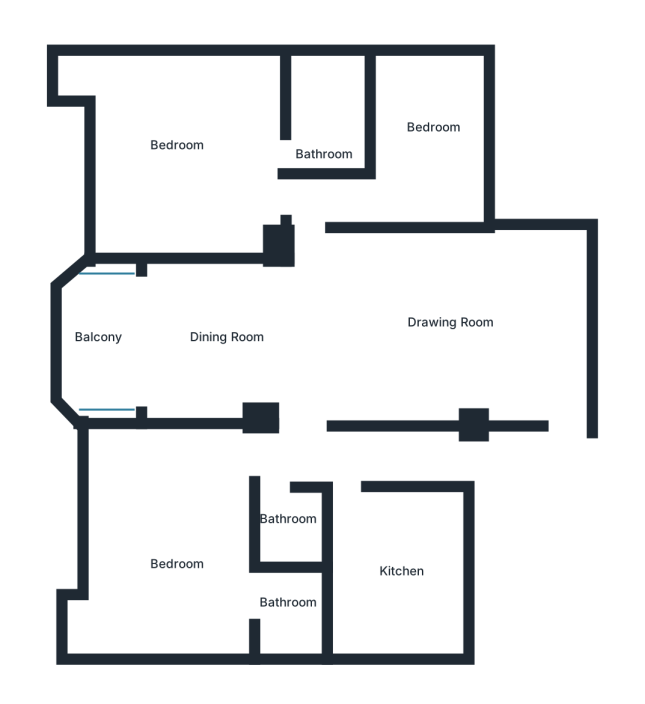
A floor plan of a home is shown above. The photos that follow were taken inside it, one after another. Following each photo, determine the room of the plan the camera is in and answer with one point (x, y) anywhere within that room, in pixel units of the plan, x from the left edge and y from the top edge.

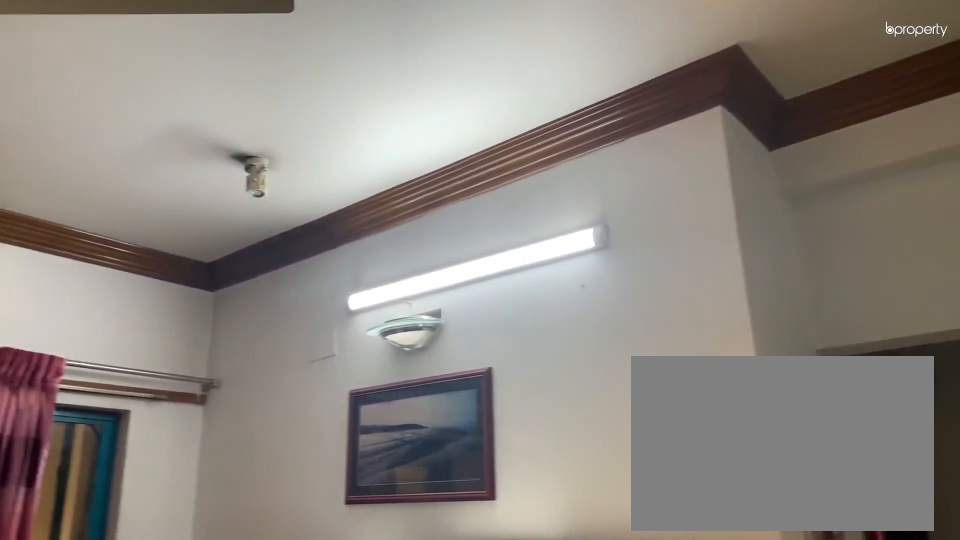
(187, 341)
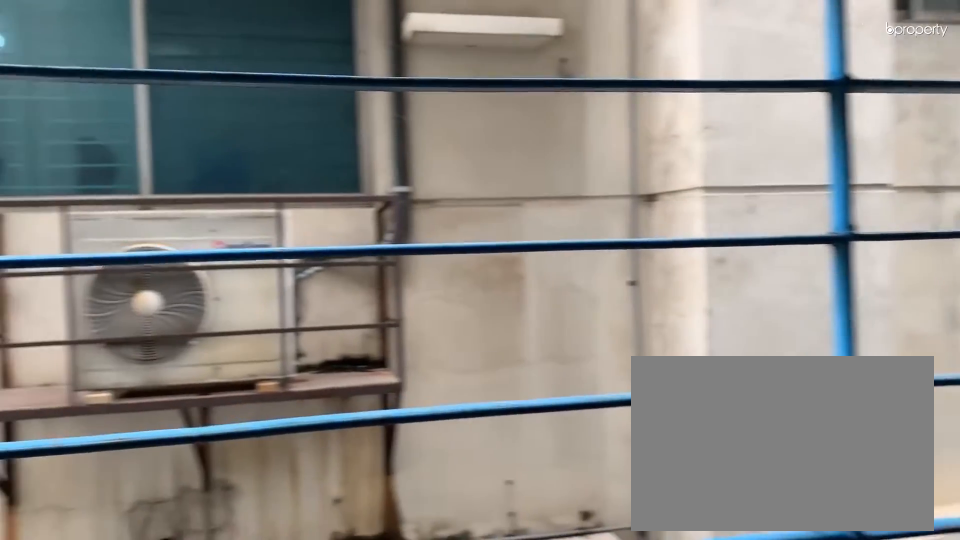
(98, 336)
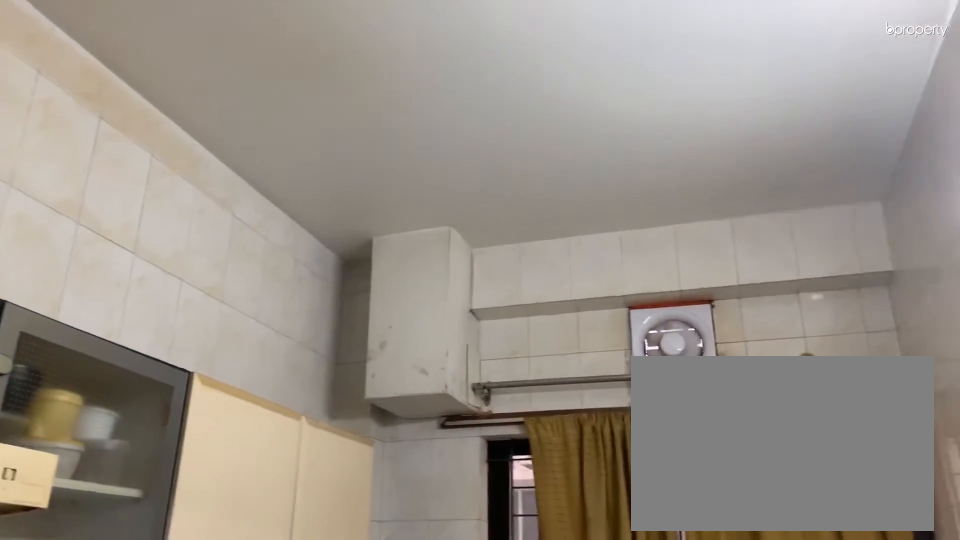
(396, 569)
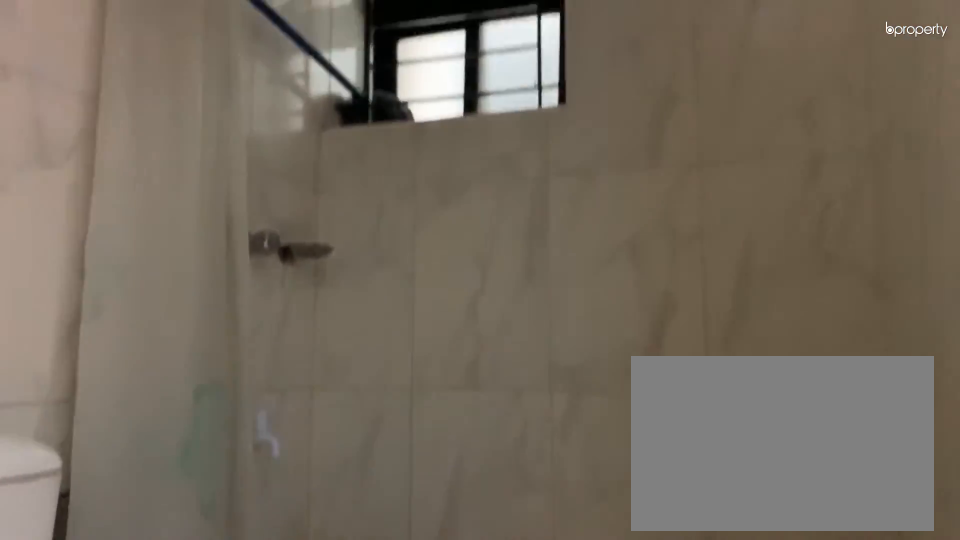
(292, 609)
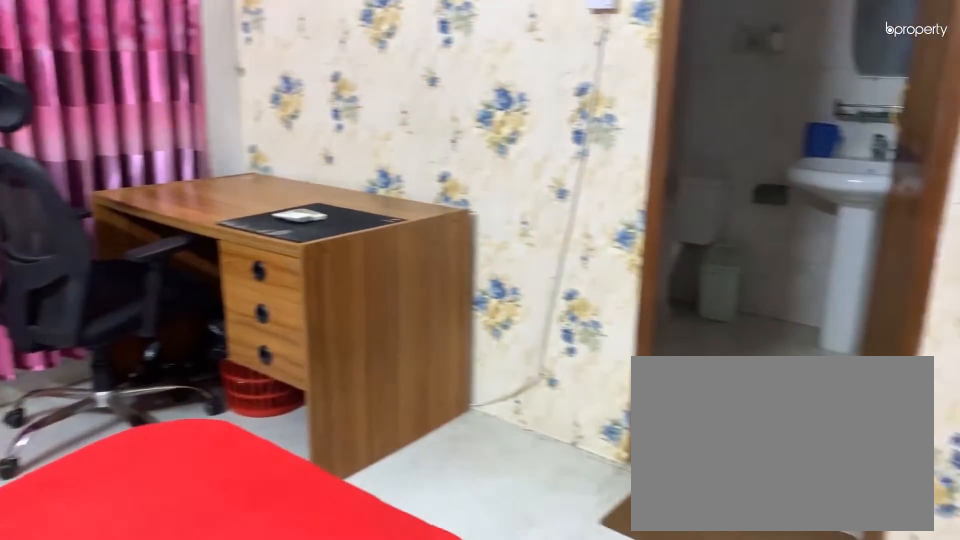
(211, 147)
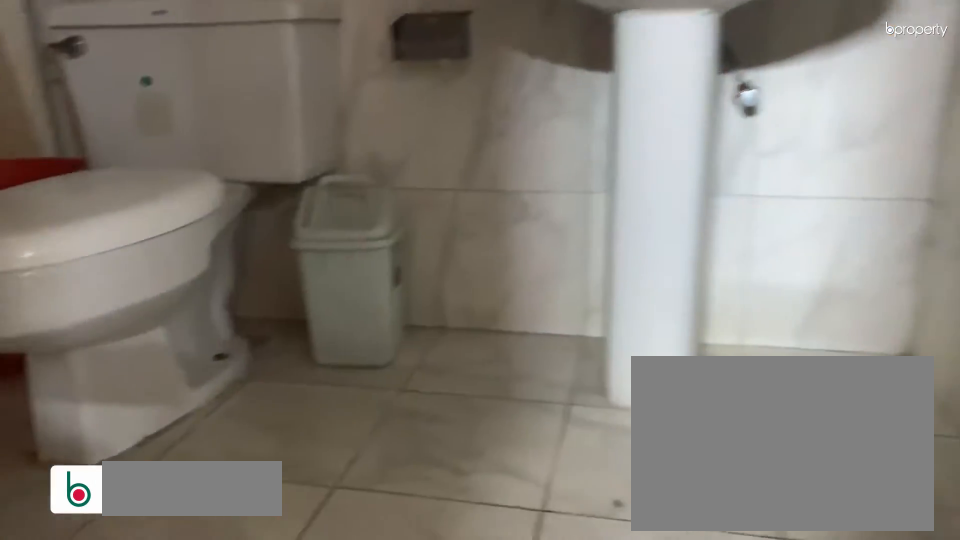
(330, 117)
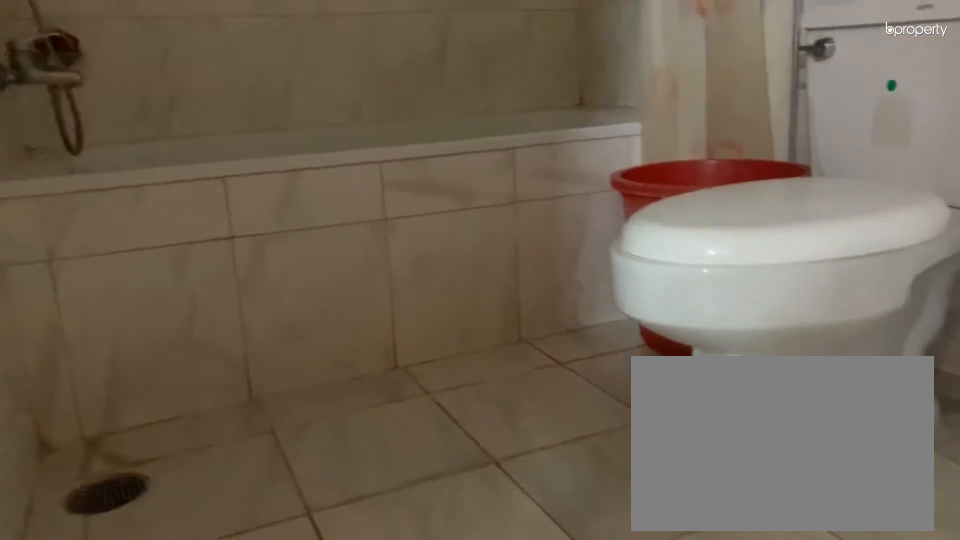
(330, 117)
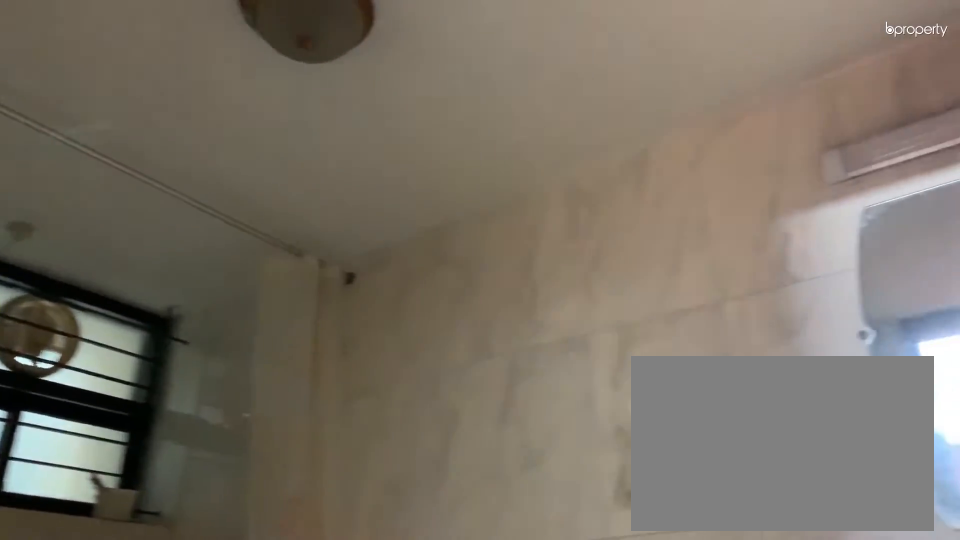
(330, 117)
